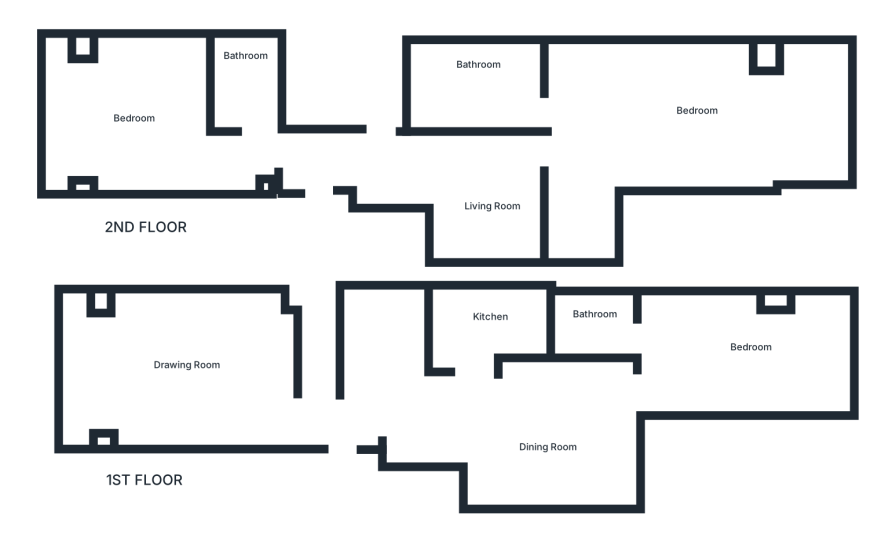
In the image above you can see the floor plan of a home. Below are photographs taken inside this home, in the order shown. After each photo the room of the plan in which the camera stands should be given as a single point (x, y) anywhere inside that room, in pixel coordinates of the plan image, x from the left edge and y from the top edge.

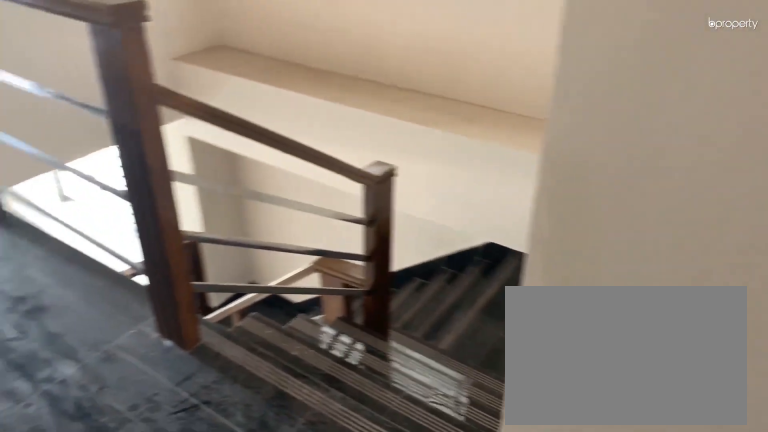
(435, 168)
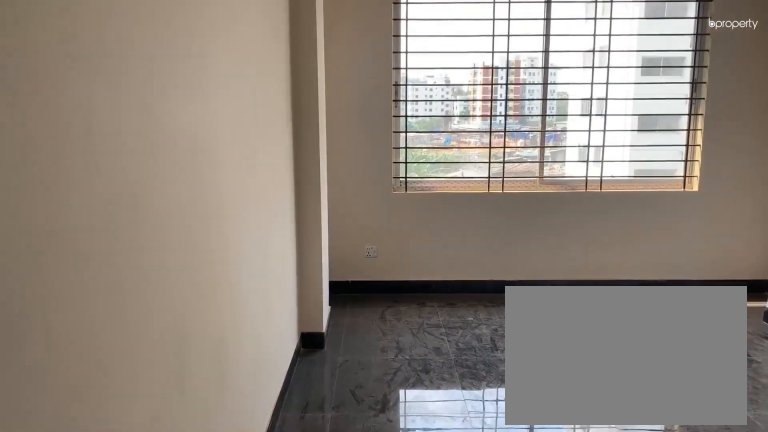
(137, 110)
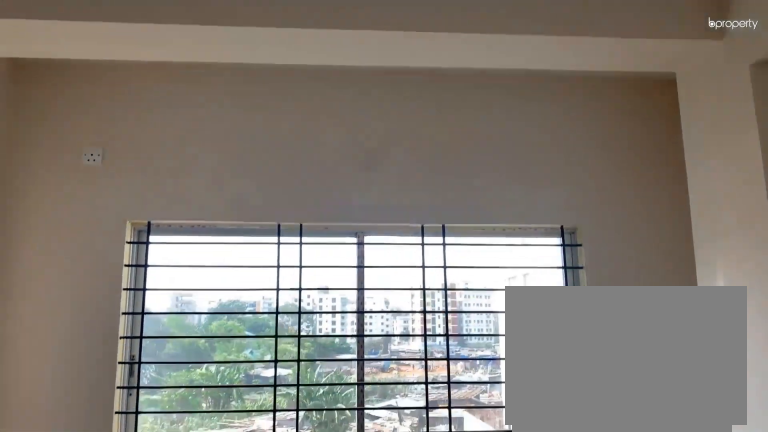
(141, 114)
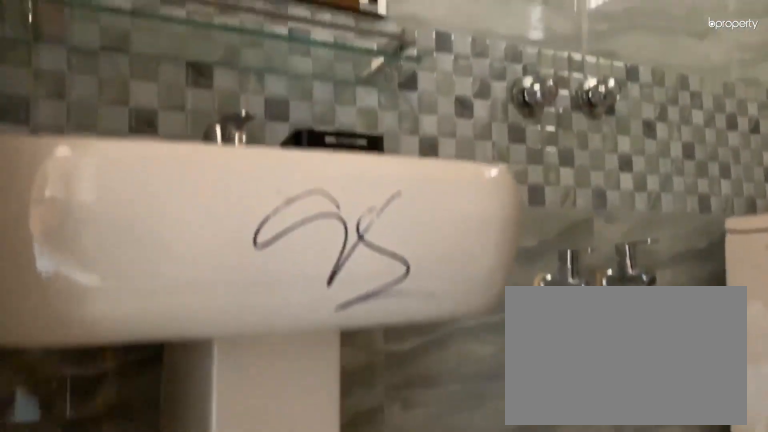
(252, 90)
